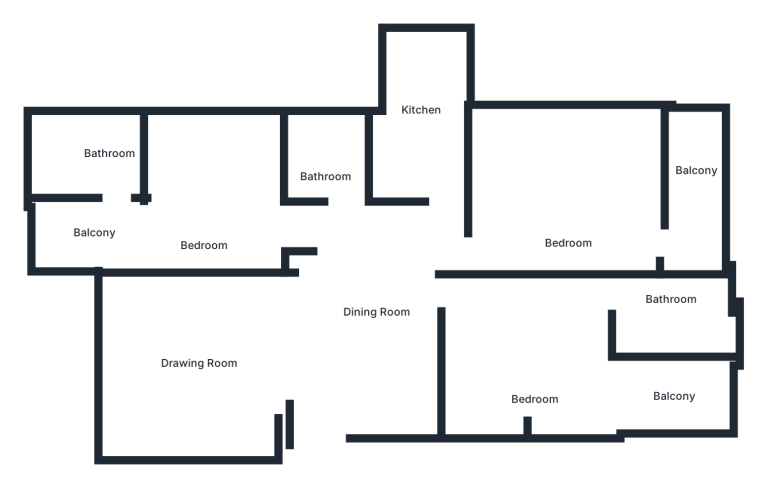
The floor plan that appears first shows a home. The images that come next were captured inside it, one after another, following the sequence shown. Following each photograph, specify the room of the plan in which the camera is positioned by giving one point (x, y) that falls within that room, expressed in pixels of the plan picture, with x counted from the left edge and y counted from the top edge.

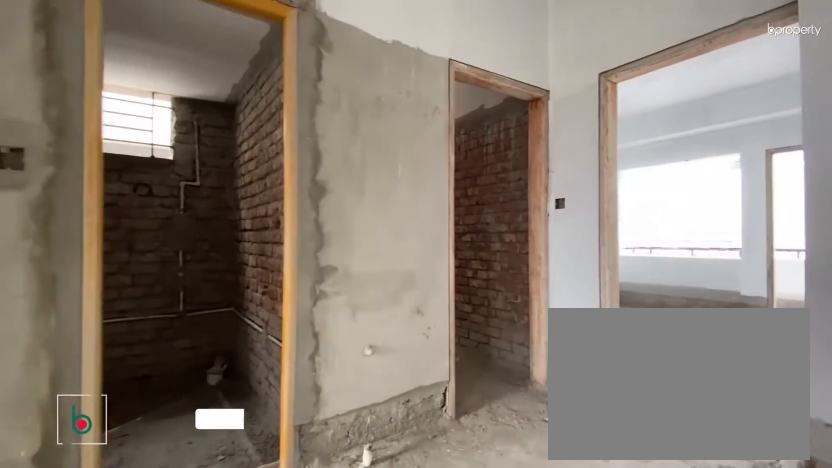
(379, 308)
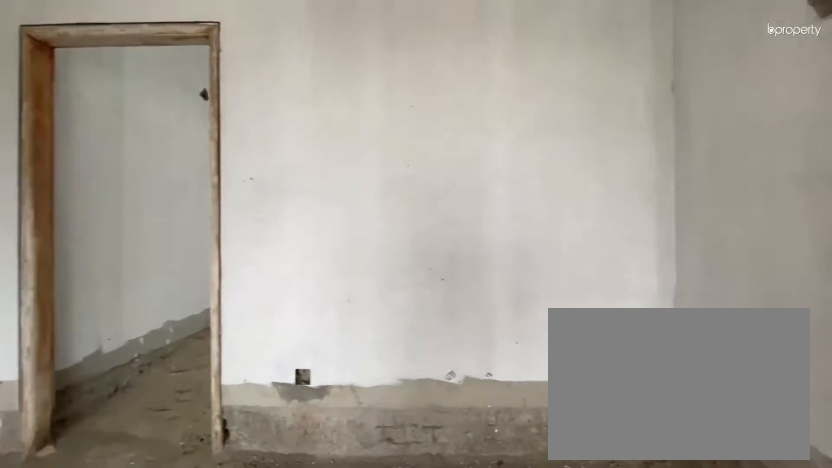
(379, 308)
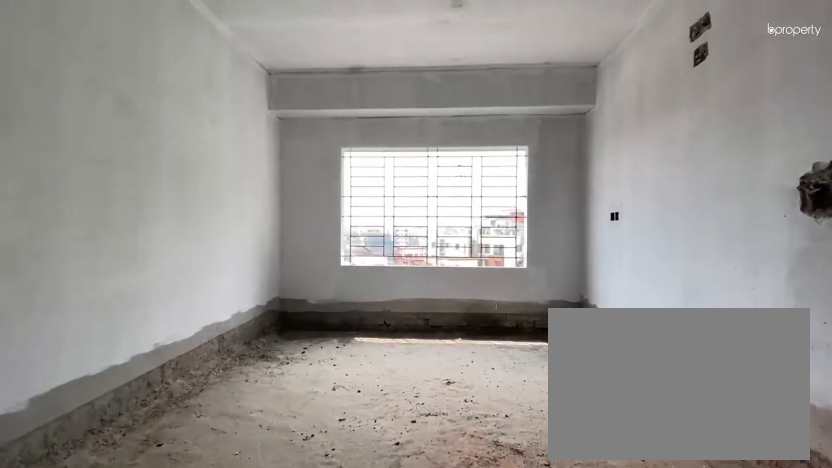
(200, 361)
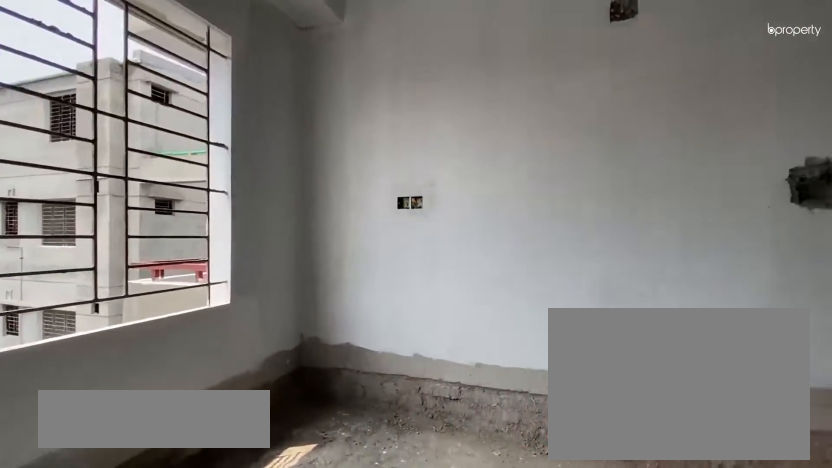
(200, 361)
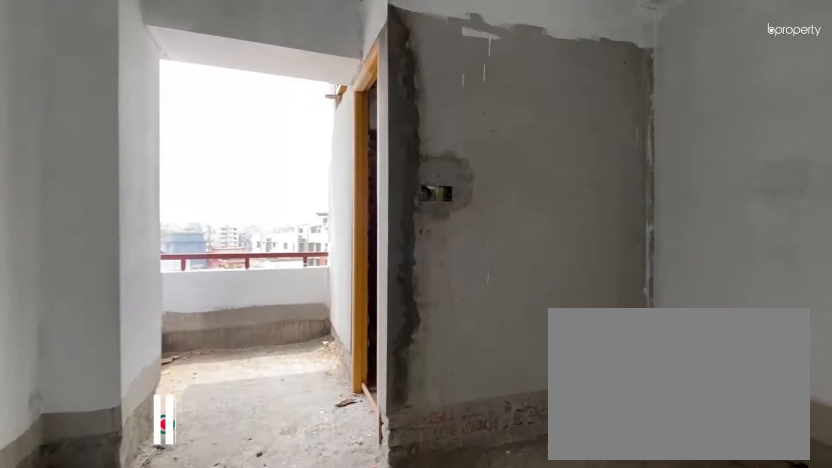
(205, 206)
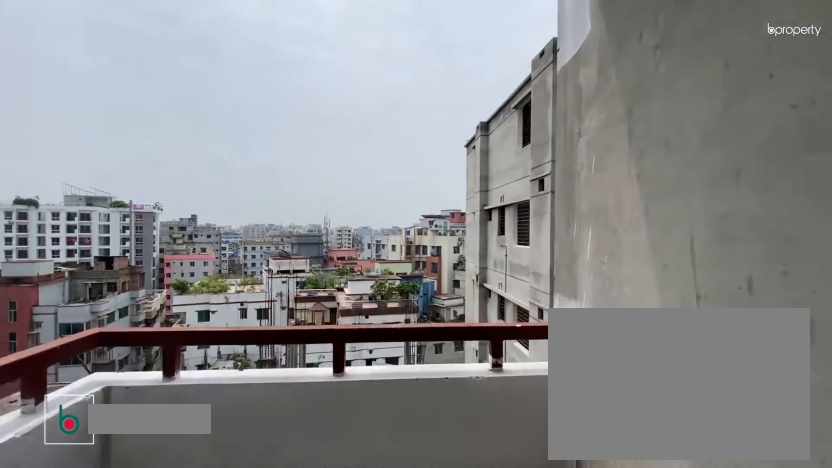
(84, 236)
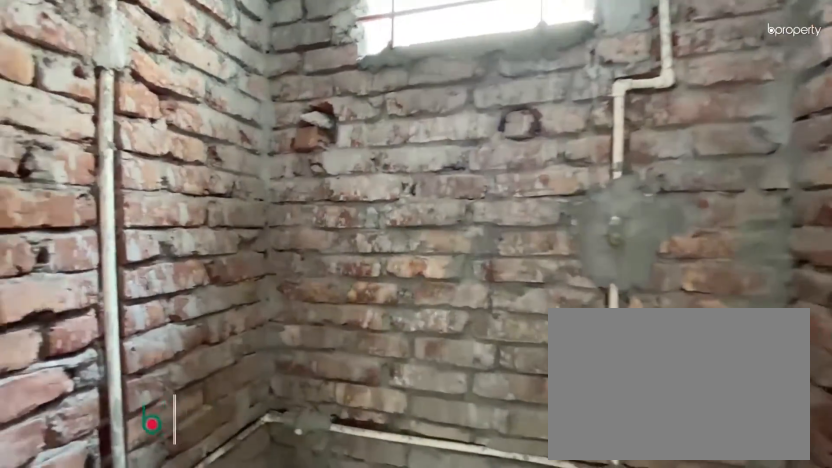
(325, 154)
